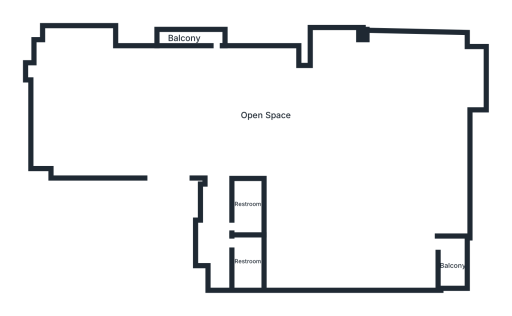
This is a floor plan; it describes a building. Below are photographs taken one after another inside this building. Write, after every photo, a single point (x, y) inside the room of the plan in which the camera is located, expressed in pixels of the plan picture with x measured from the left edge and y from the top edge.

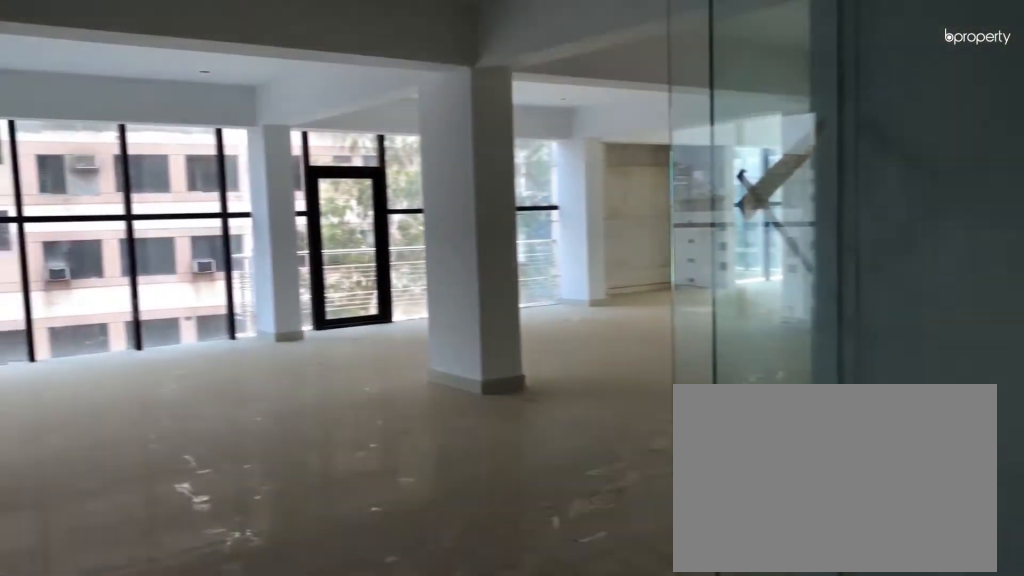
(180, 141)
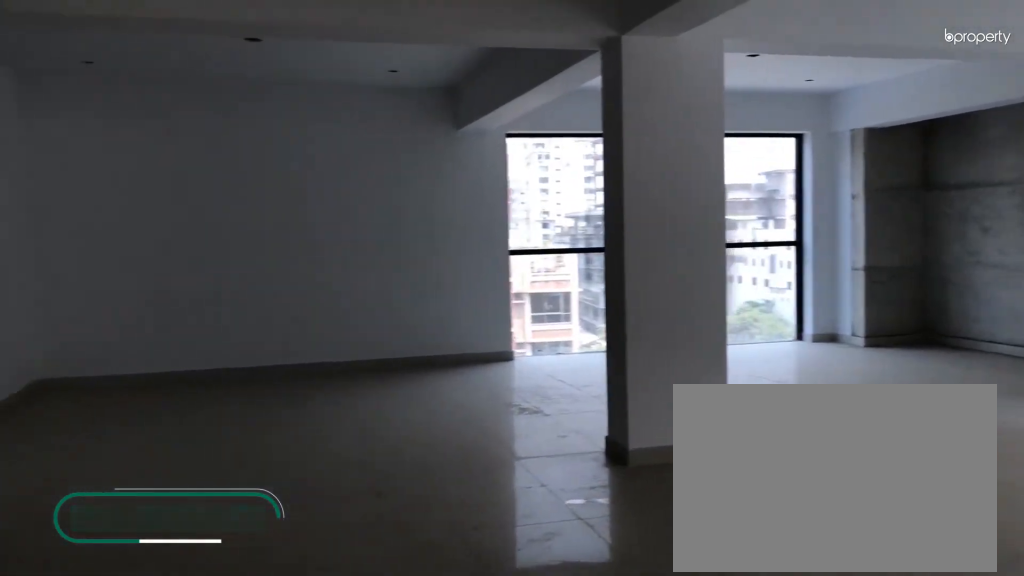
(259, 101)
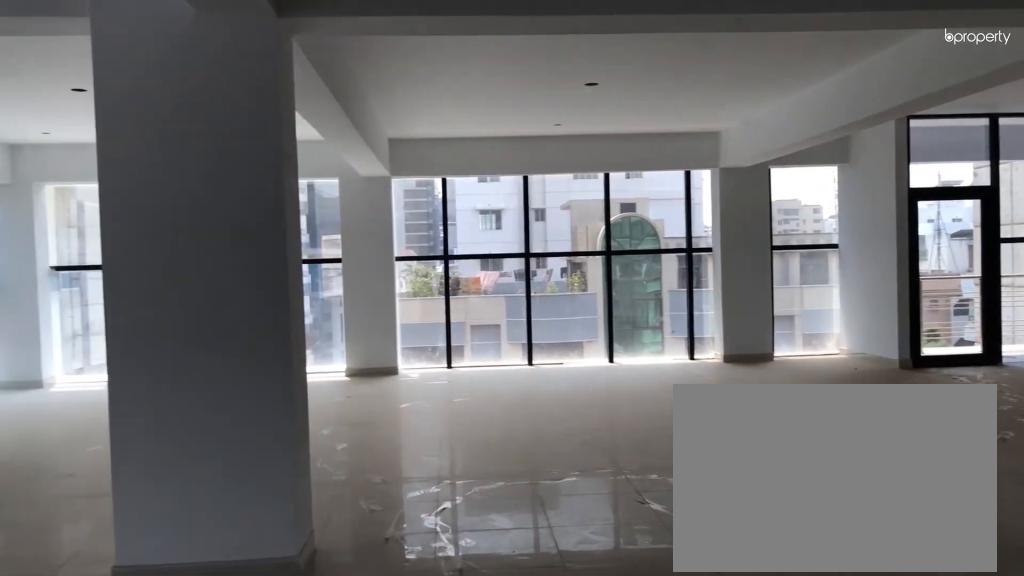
(259, 101)
